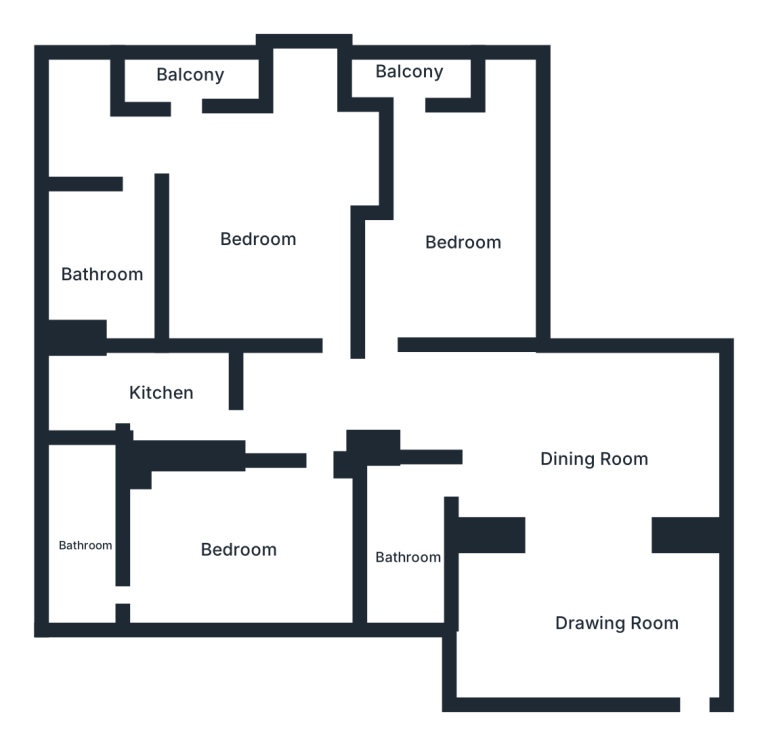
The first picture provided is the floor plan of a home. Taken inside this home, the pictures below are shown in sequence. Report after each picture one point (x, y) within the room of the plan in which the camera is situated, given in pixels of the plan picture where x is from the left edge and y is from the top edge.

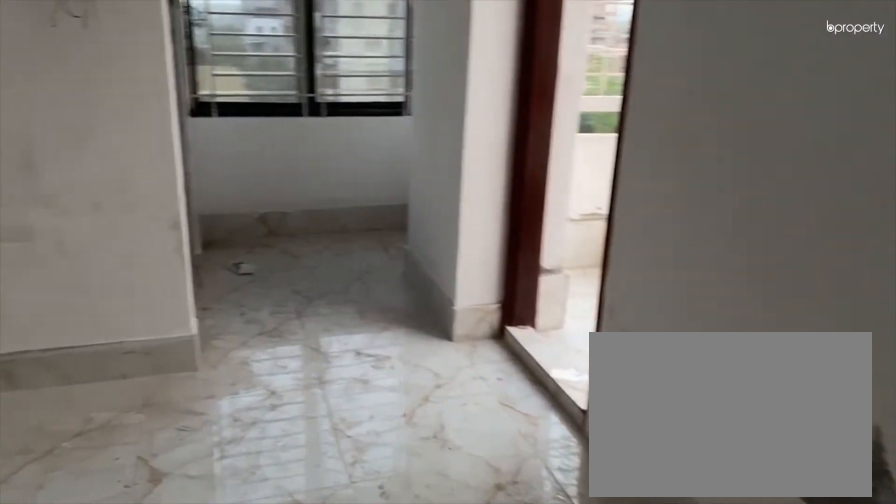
(264, 236)
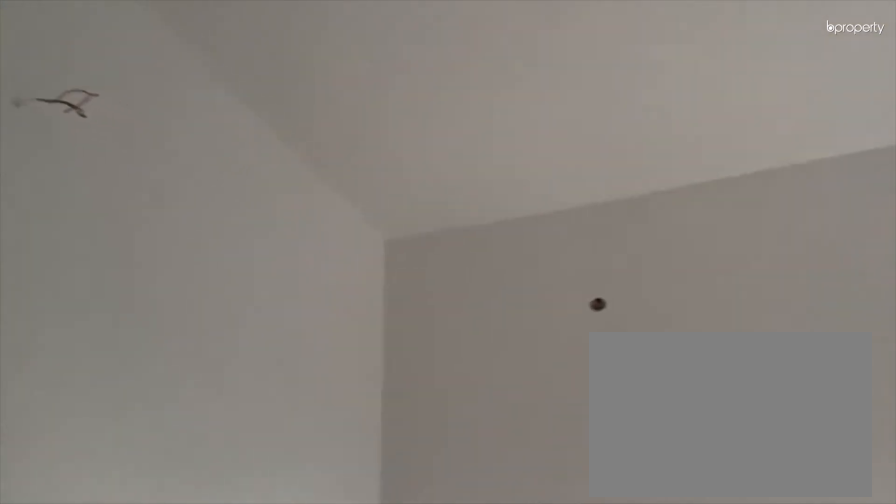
(264, 236)
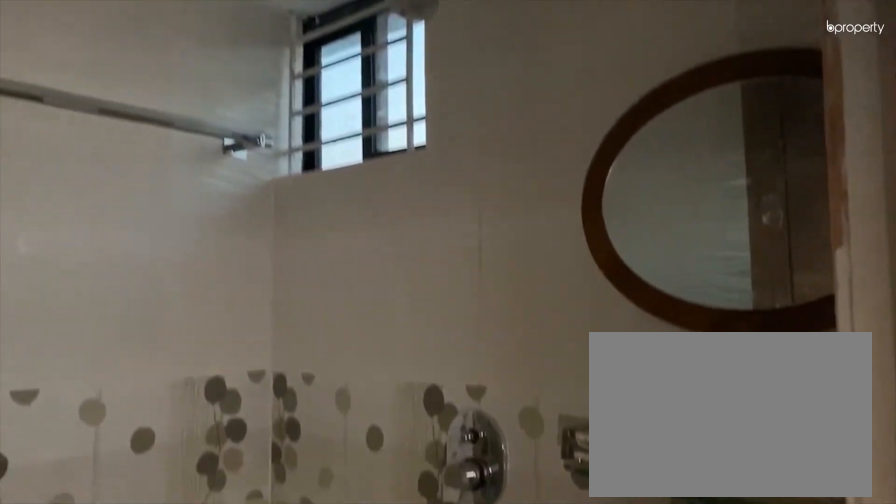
(103, 274)
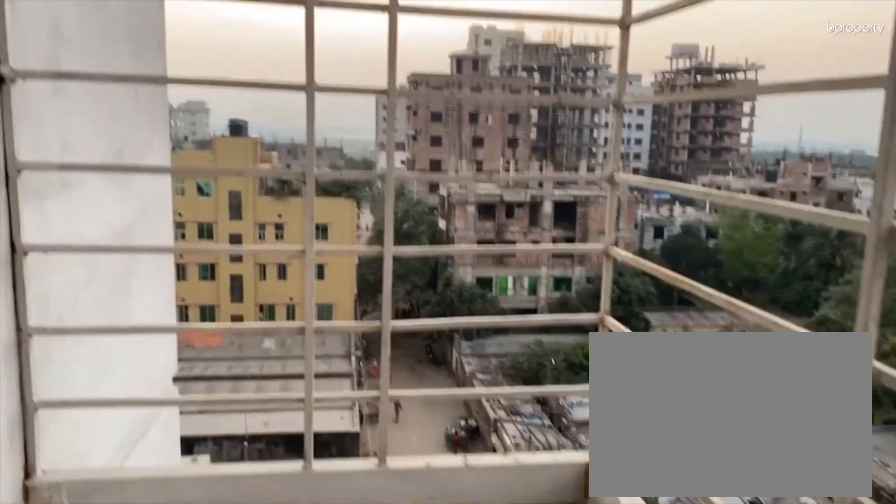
(191, 80)
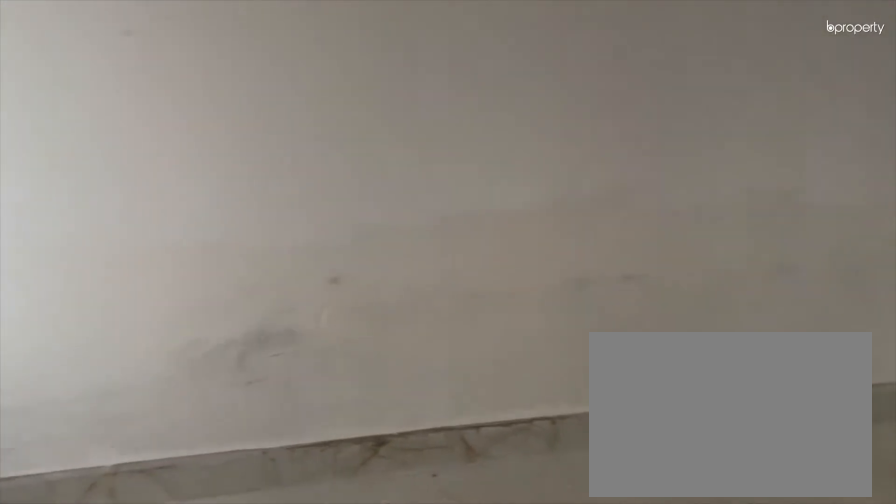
(469, 248)
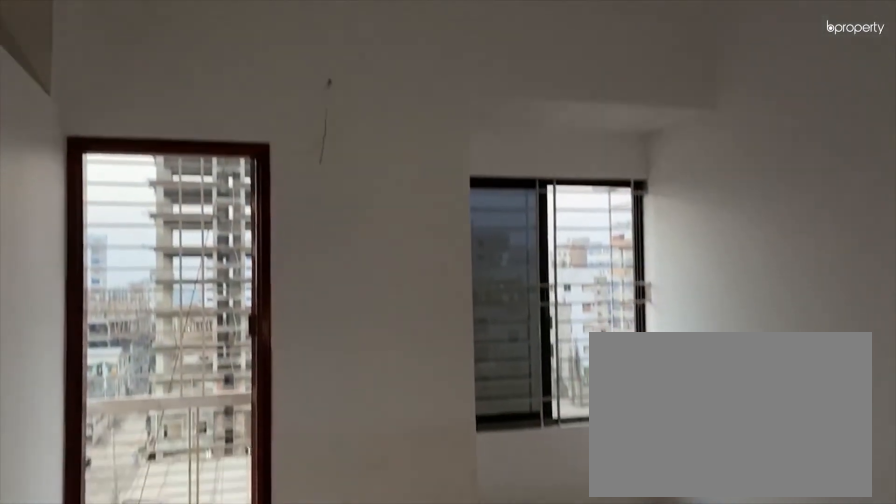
(469, 248)
